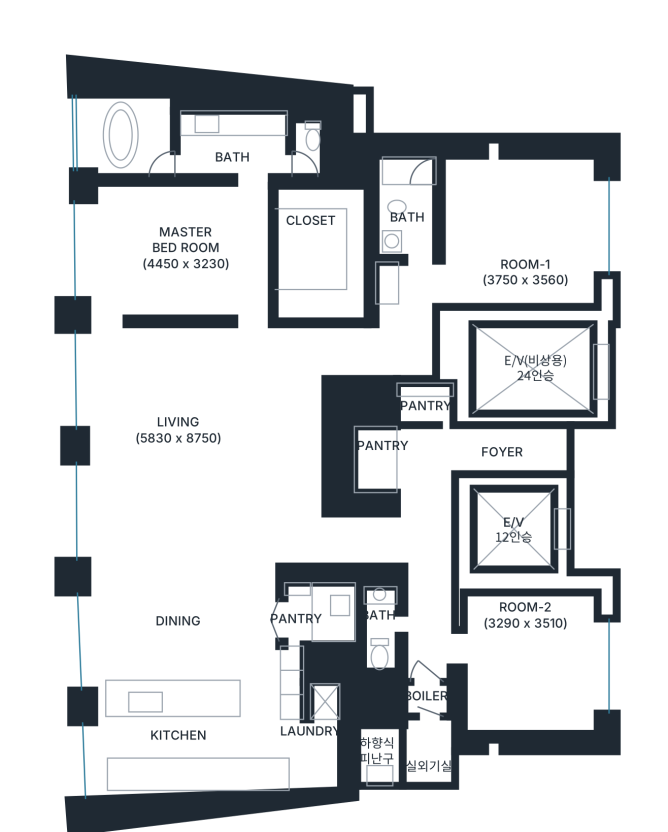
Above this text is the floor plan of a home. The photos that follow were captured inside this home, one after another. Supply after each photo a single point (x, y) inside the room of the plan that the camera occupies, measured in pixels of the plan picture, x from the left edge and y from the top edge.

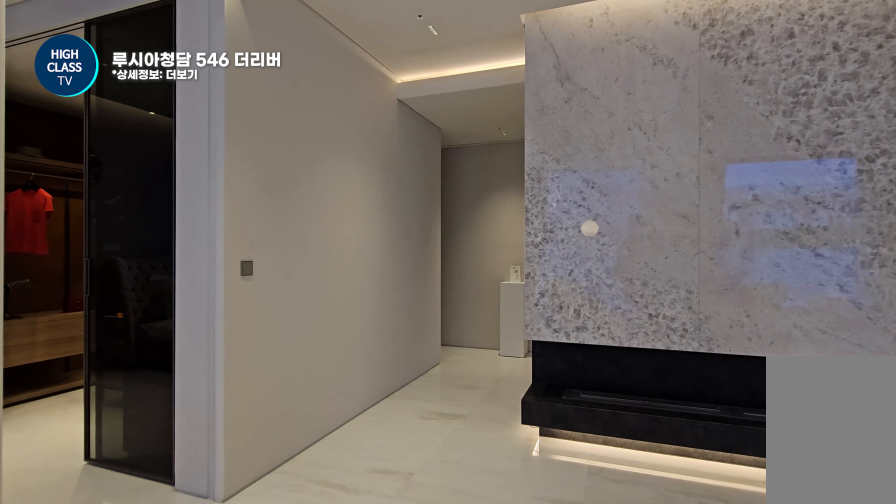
(196, 433)
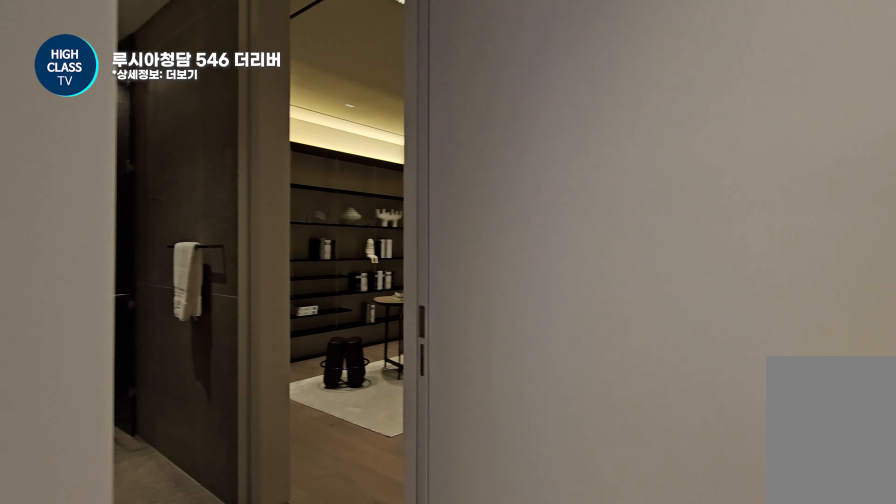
(378, 348)
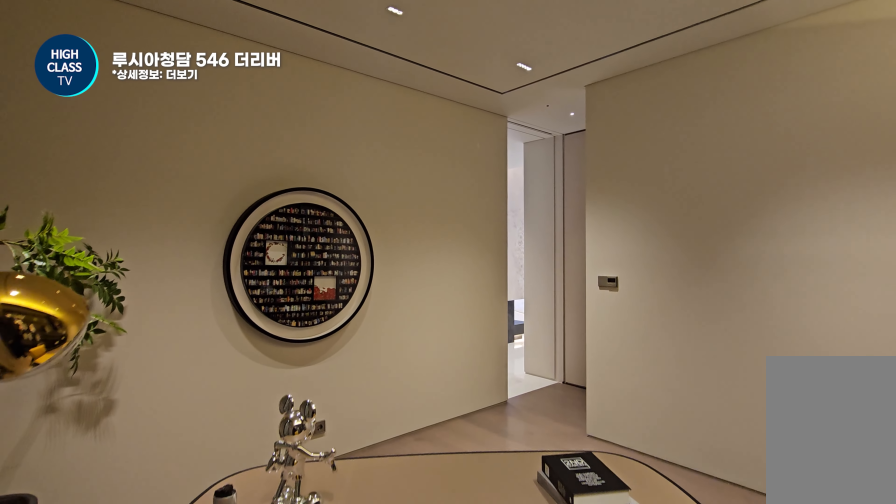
(485, 227)
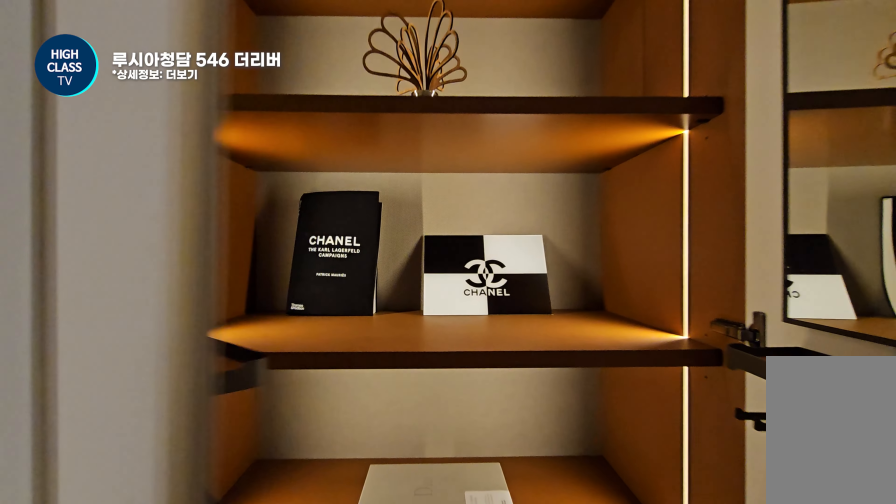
(485, 227)
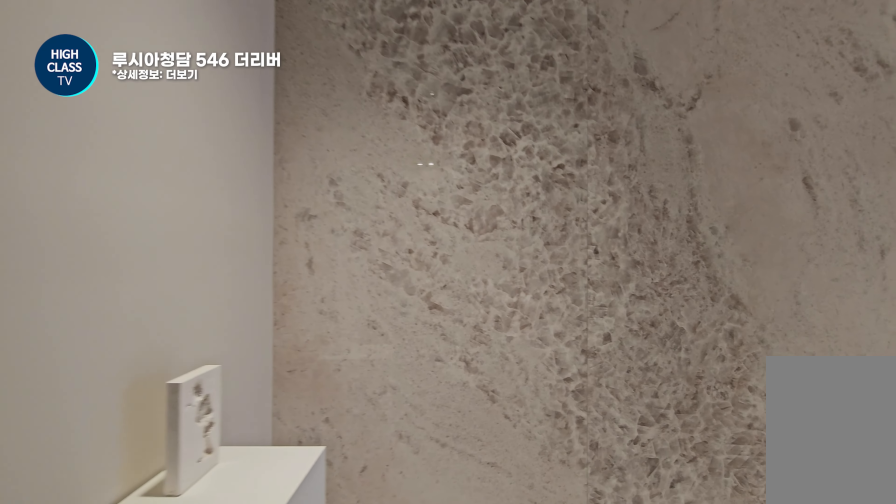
(378, 348)
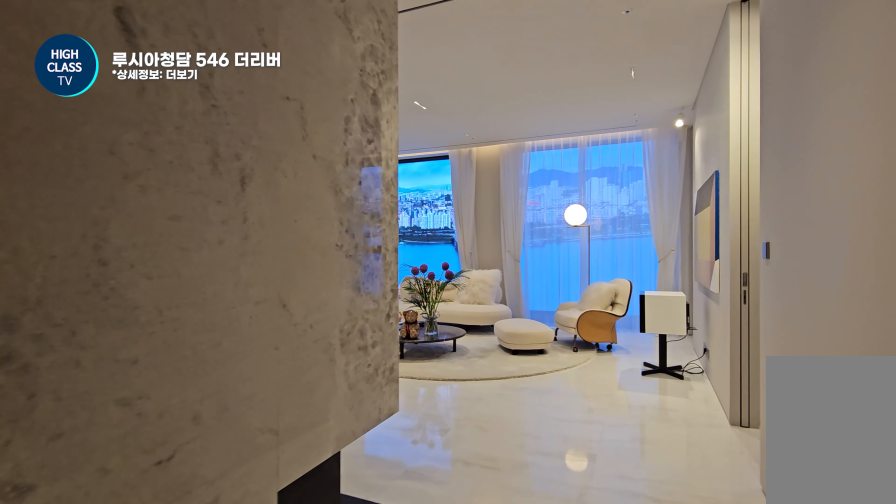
(378, 348)
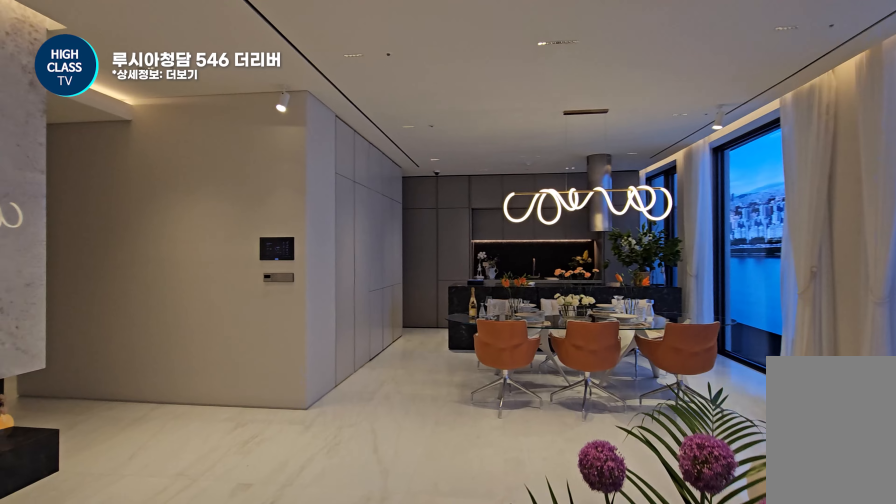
(202, 439)
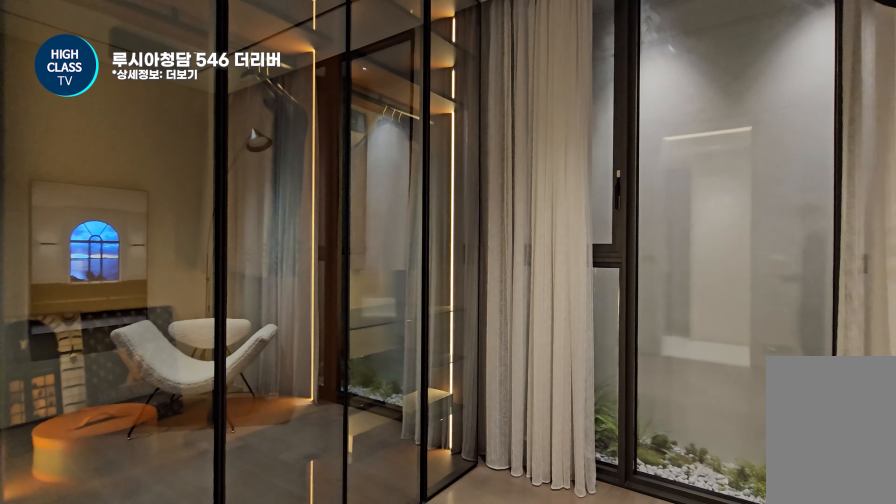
(528, 661)
